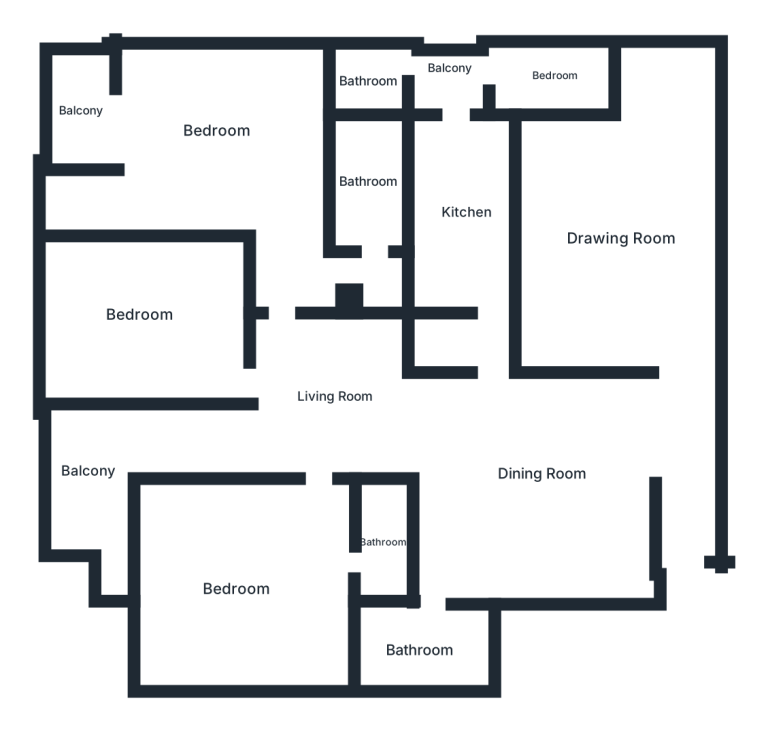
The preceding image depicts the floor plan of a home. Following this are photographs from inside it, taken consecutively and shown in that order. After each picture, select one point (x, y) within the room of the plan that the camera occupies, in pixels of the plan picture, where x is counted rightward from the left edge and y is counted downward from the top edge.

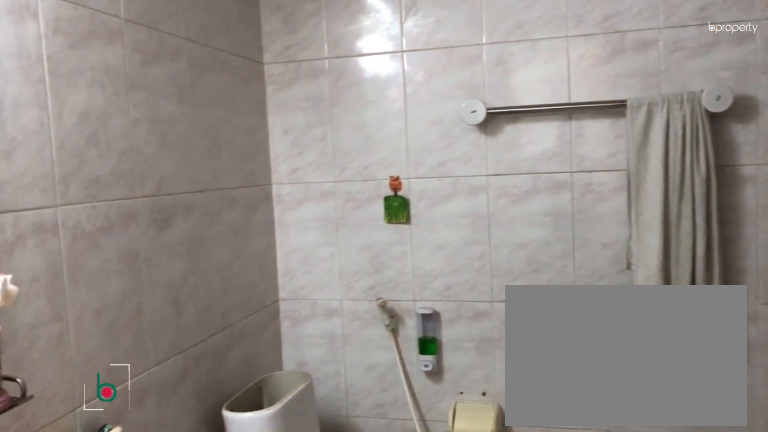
(413, 644)
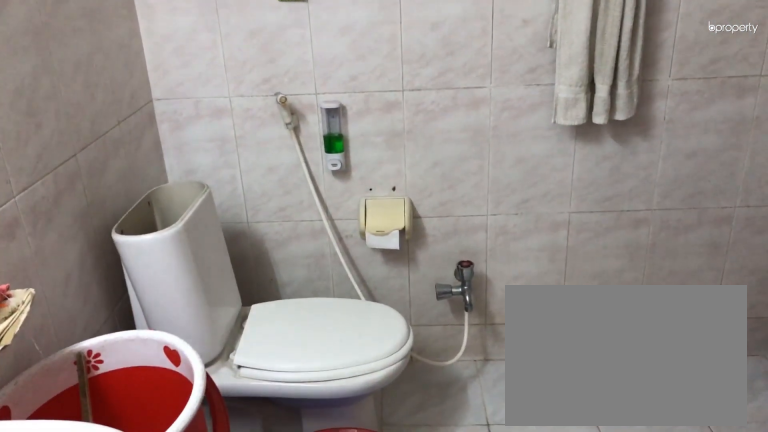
(413, 644)
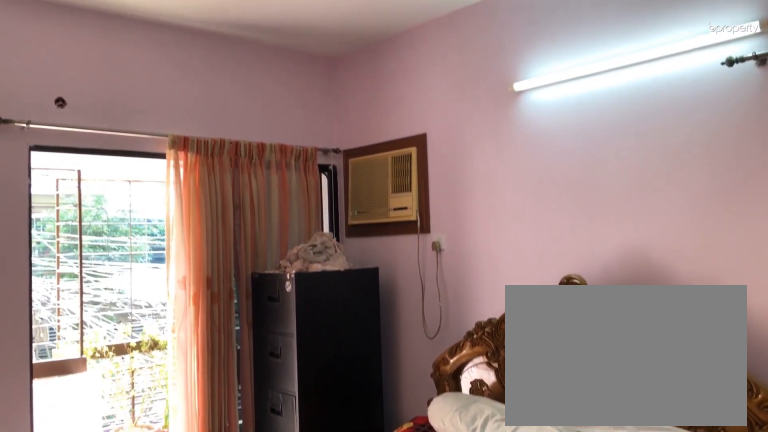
(214, 126)
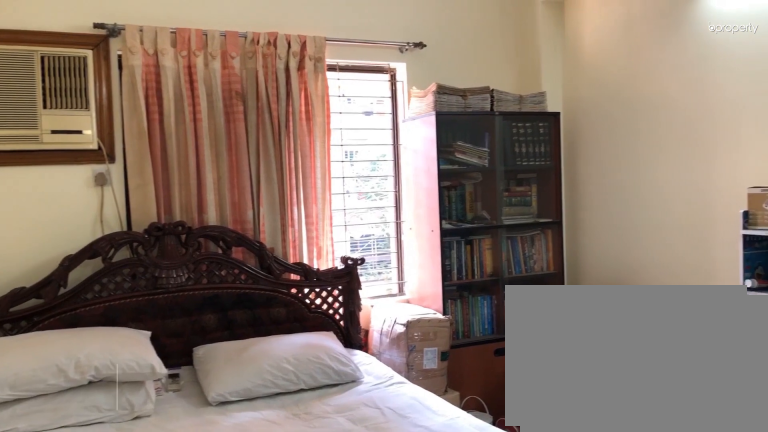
(142, 316)
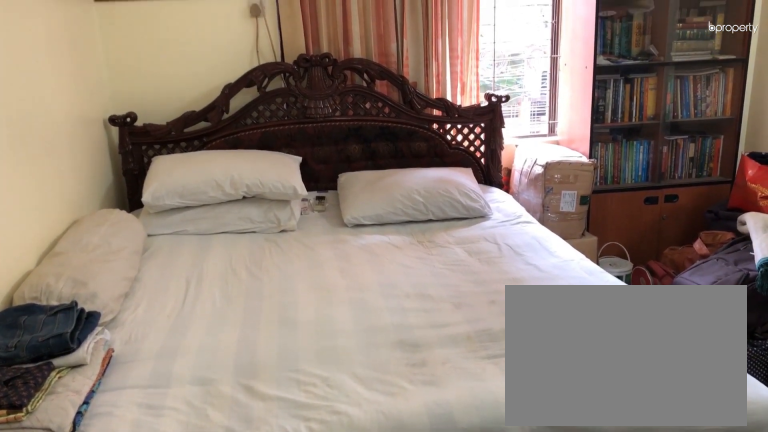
(142, 317)
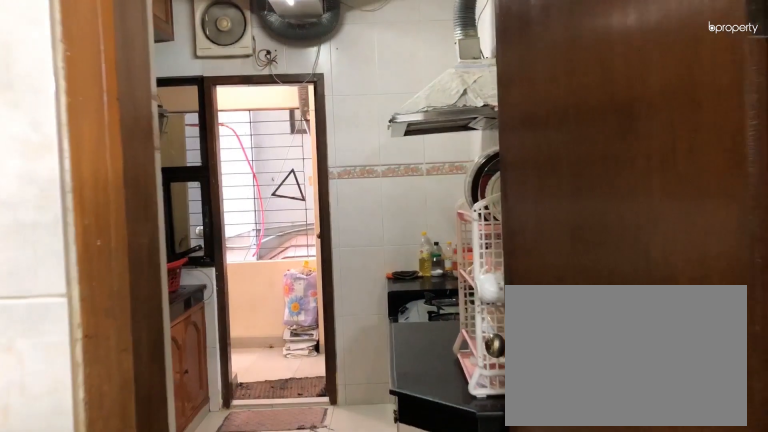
(465, 214)
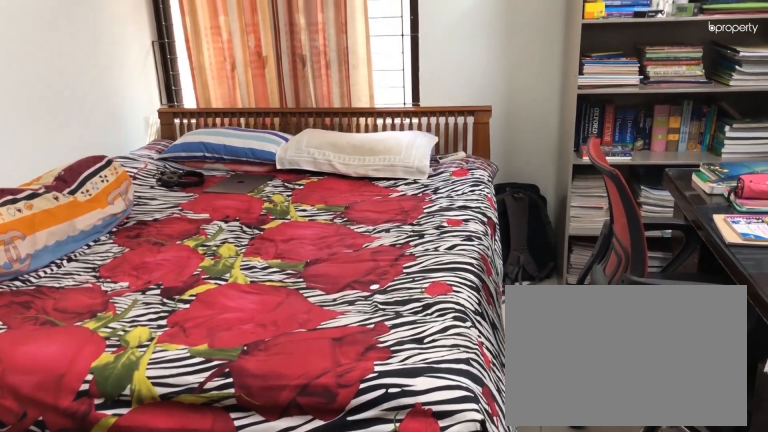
(234, 587)
